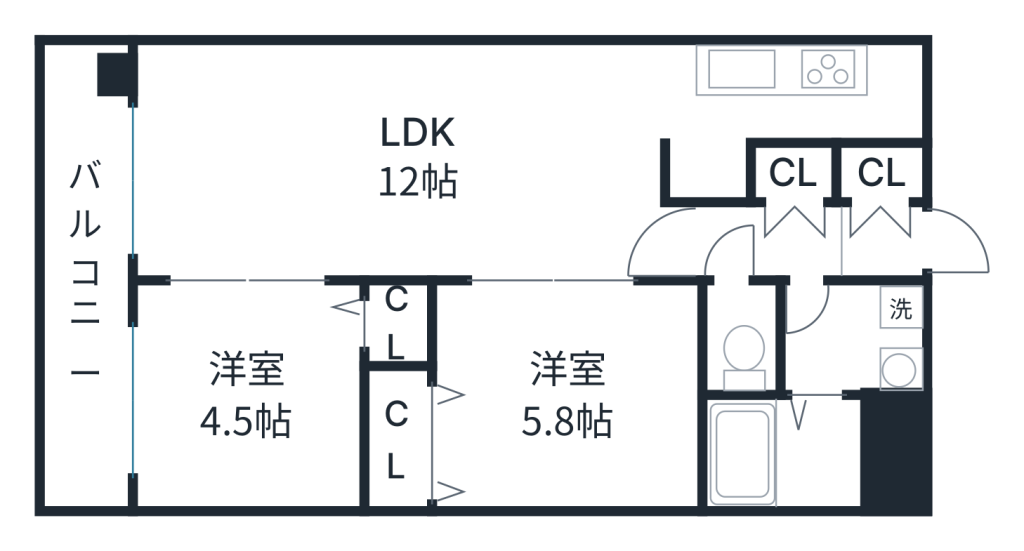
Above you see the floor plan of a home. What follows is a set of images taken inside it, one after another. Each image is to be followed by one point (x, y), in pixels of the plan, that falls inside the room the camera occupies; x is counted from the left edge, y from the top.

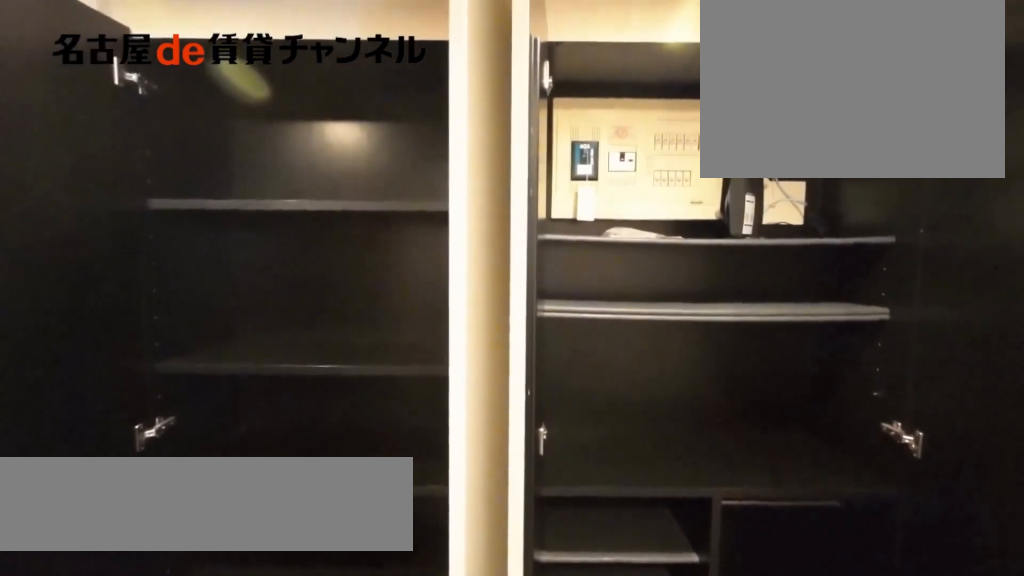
(837, 210)
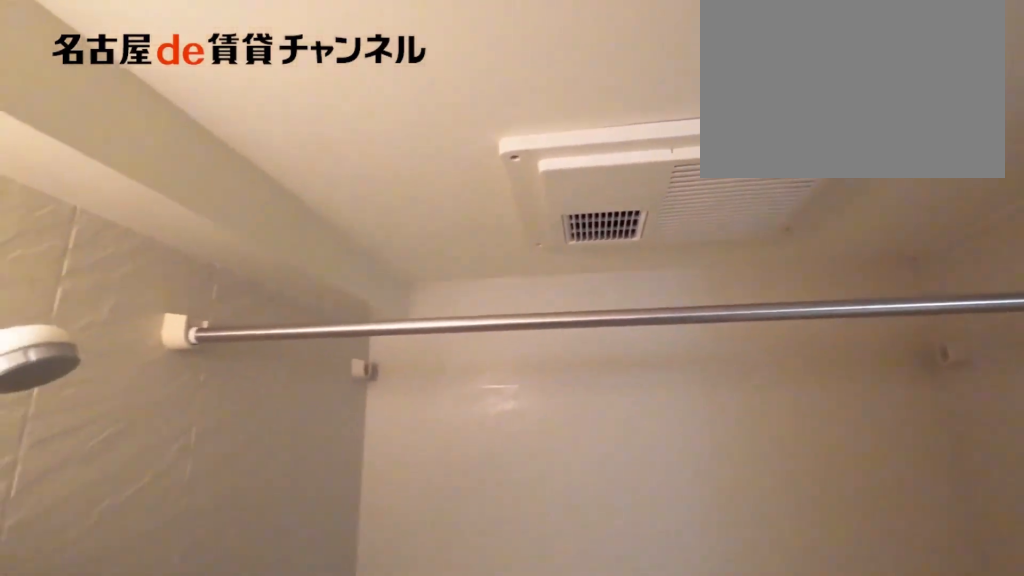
(780, 450)
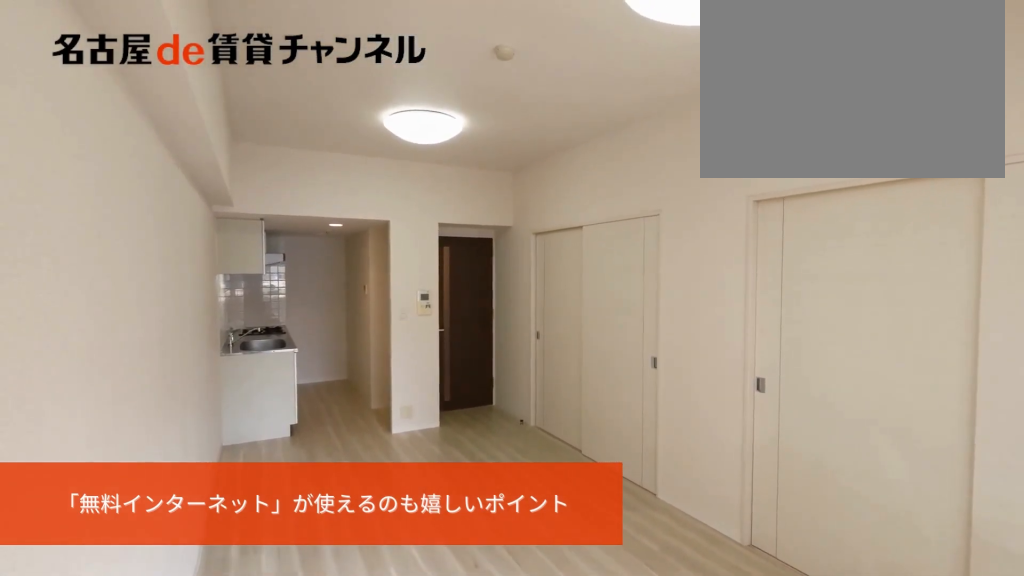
(412, 160)
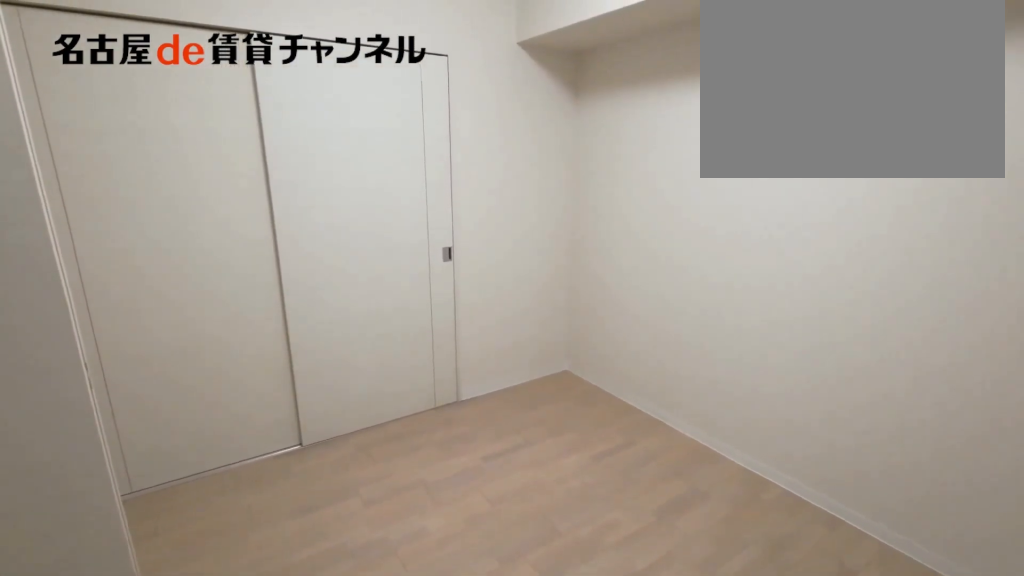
(543, 396)
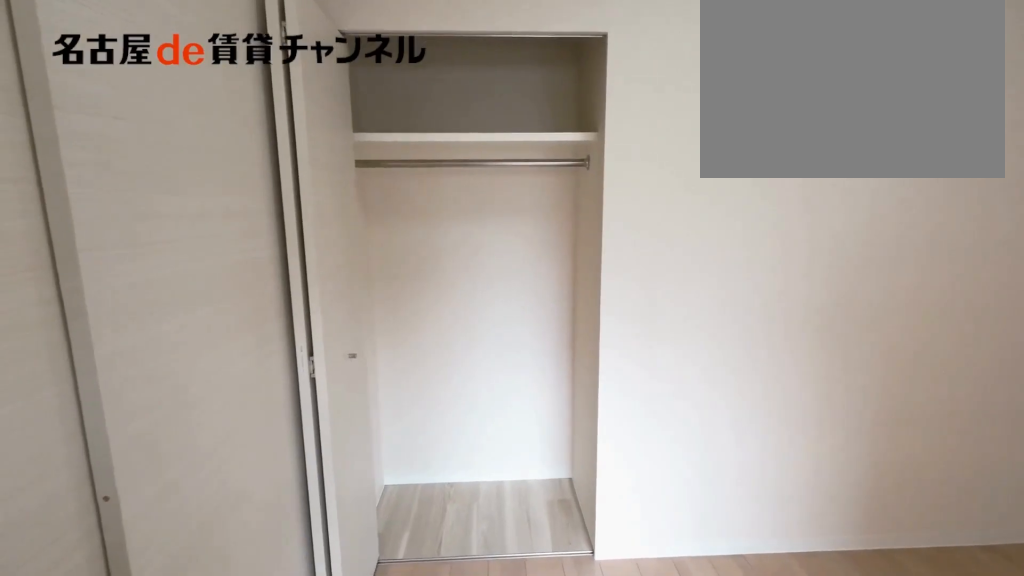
(262, 382)
